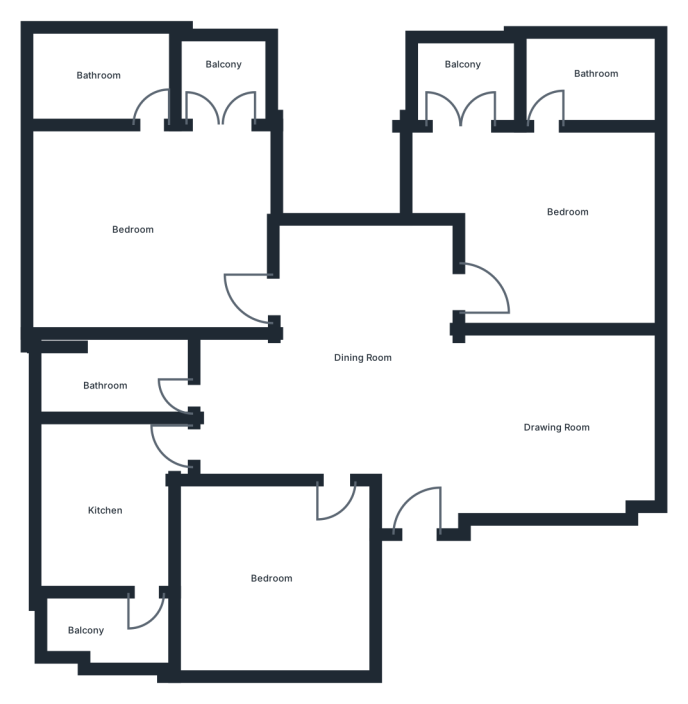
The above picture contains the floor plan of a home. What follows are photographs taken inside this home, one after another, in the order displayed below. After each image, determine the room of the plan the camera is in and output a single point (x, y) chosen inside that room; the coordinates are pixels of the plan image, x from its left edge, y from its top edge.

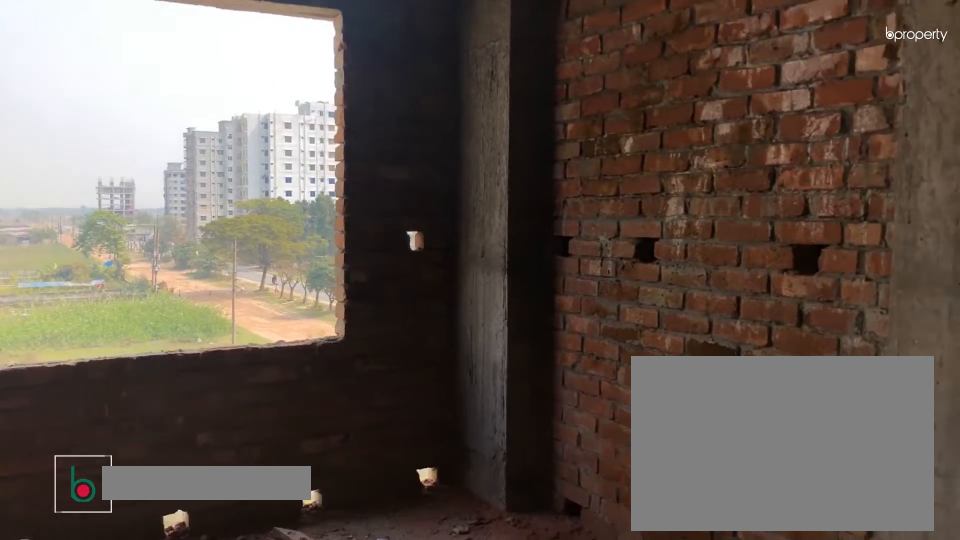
(557, 421)
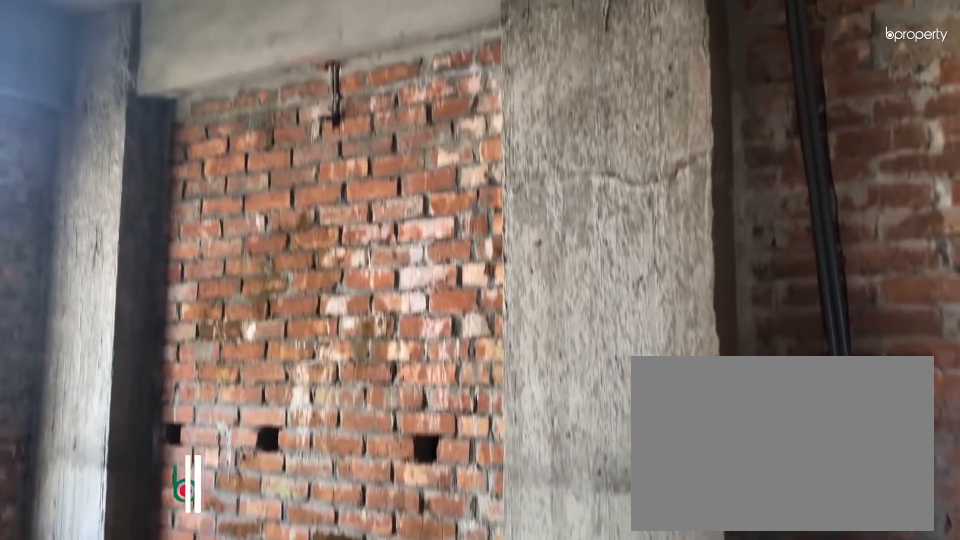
(557, 421)
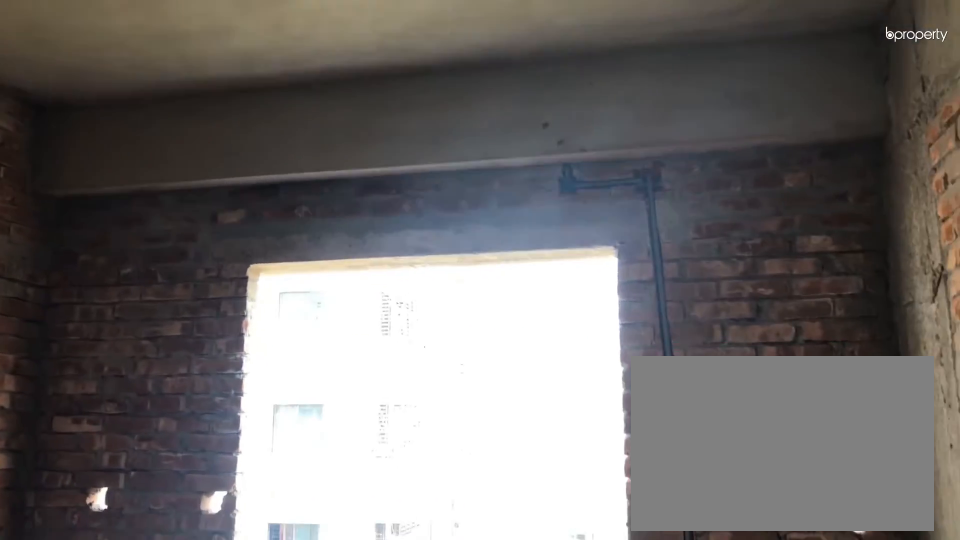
(551, 220)
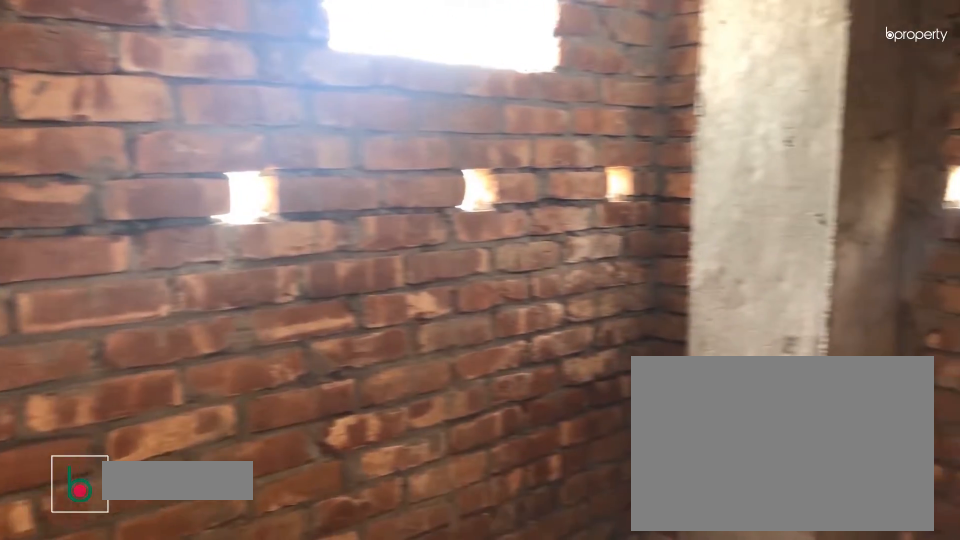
(586, 83)
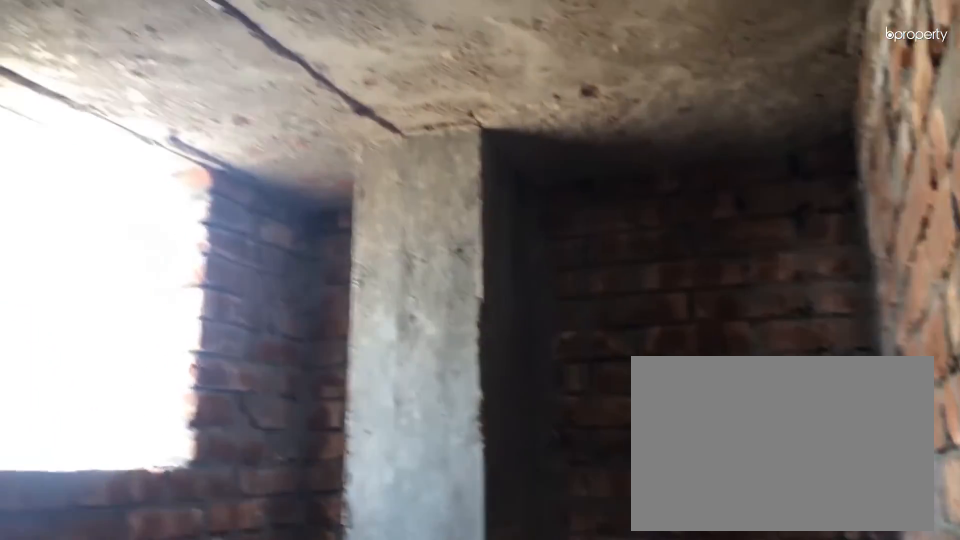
(586, 83)
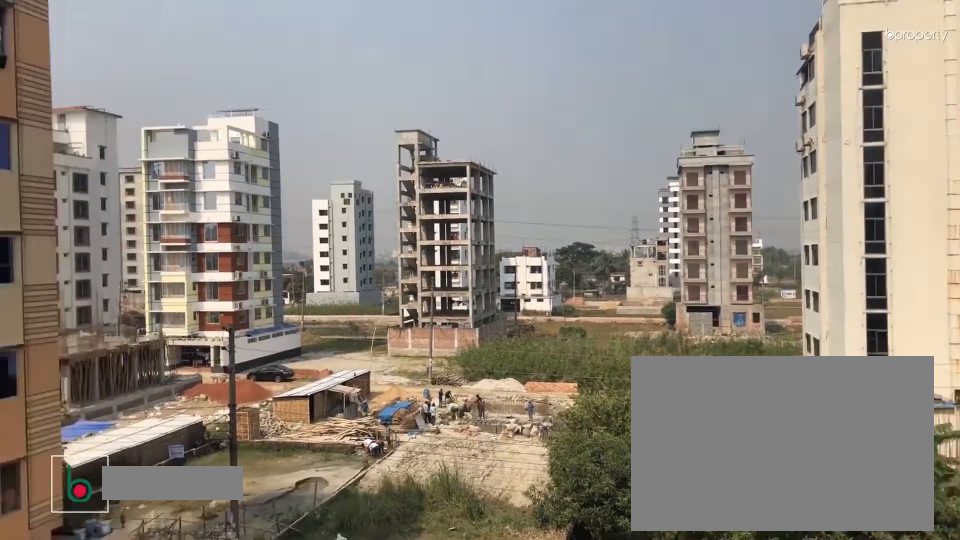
(460, 75)
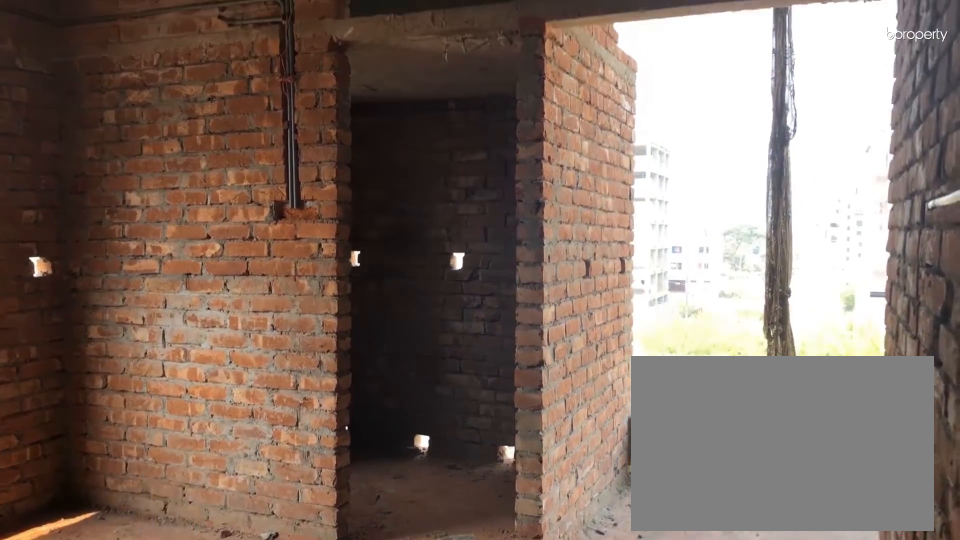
(147, 222)
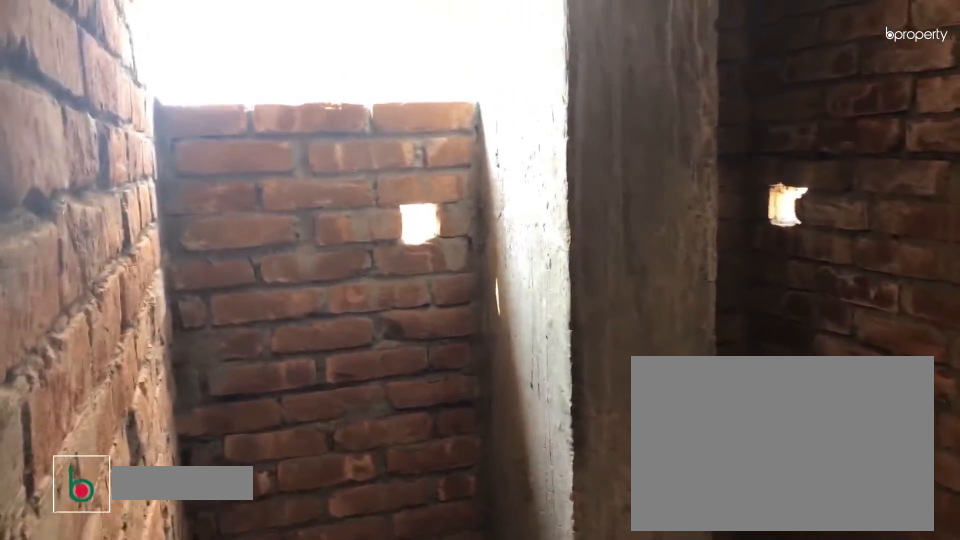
(97, 81)
